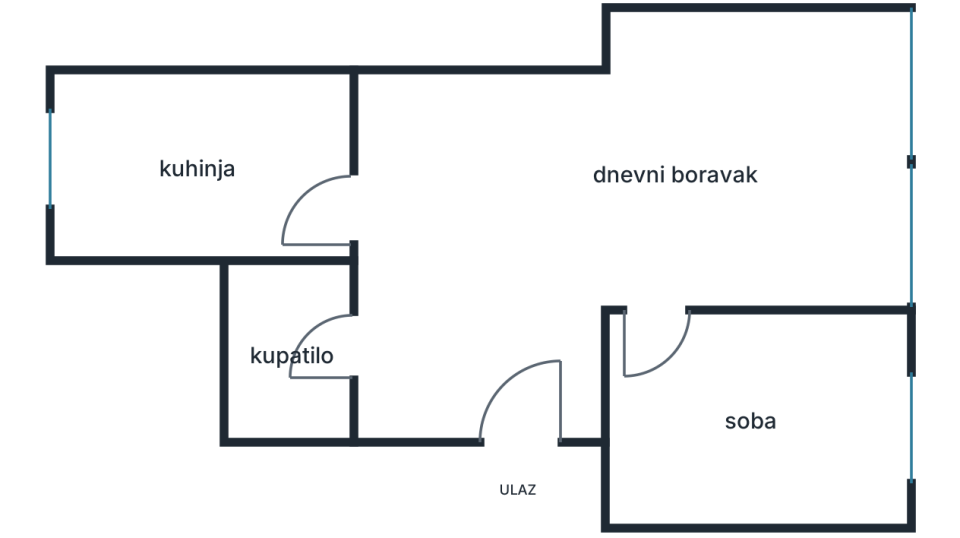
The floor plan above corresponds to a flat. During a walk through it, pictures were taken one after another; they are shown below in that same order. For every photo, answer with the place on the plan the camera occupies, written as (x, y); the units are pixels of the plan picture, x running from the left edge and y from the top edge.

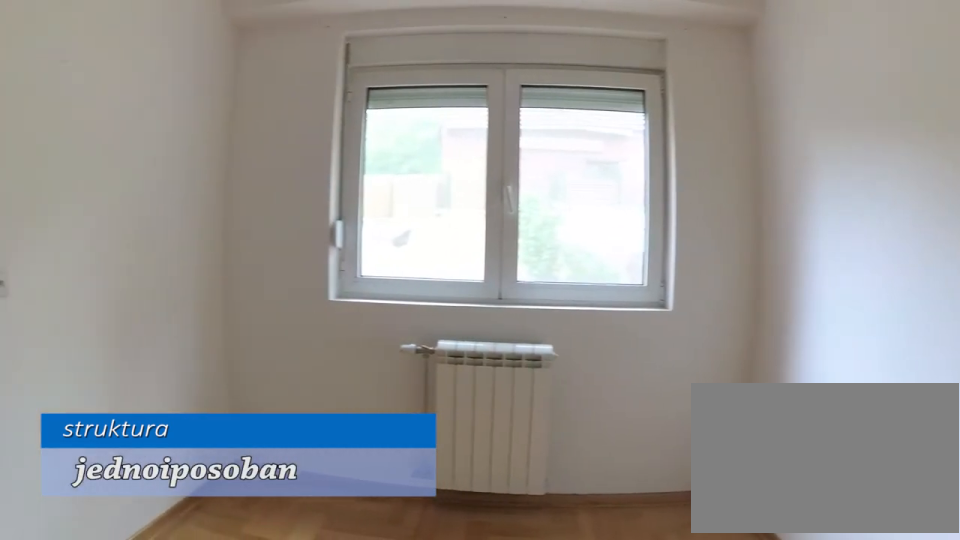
(641, 405)
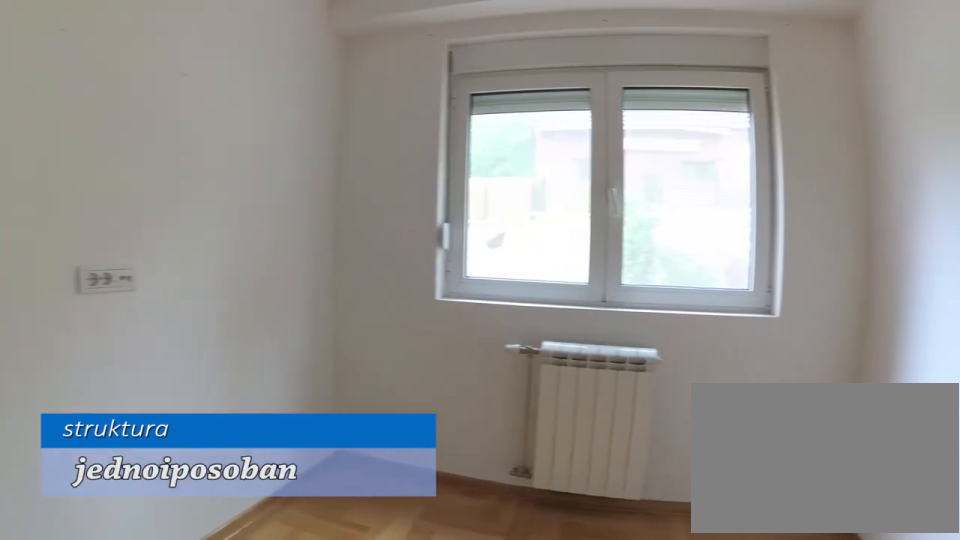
(642, 407)
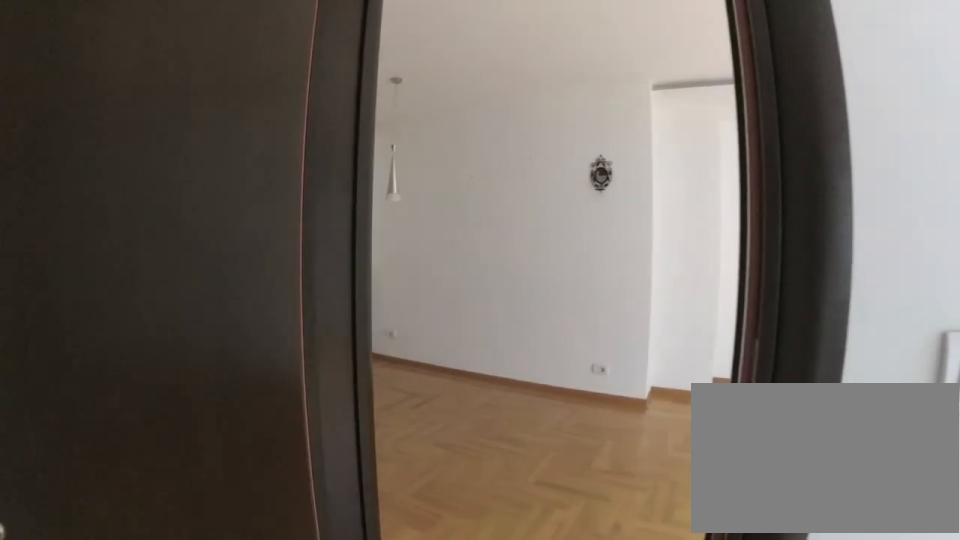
(665, 378)
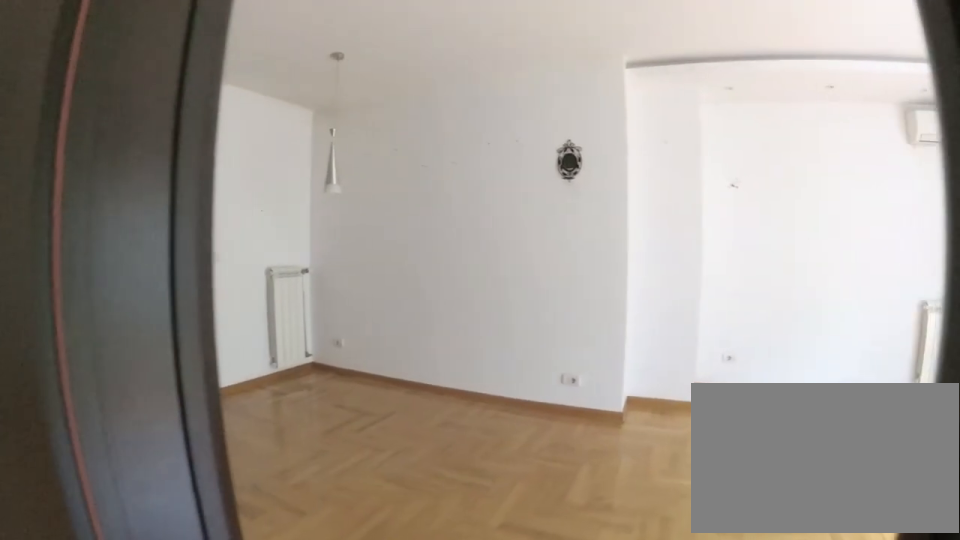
(665, 352)
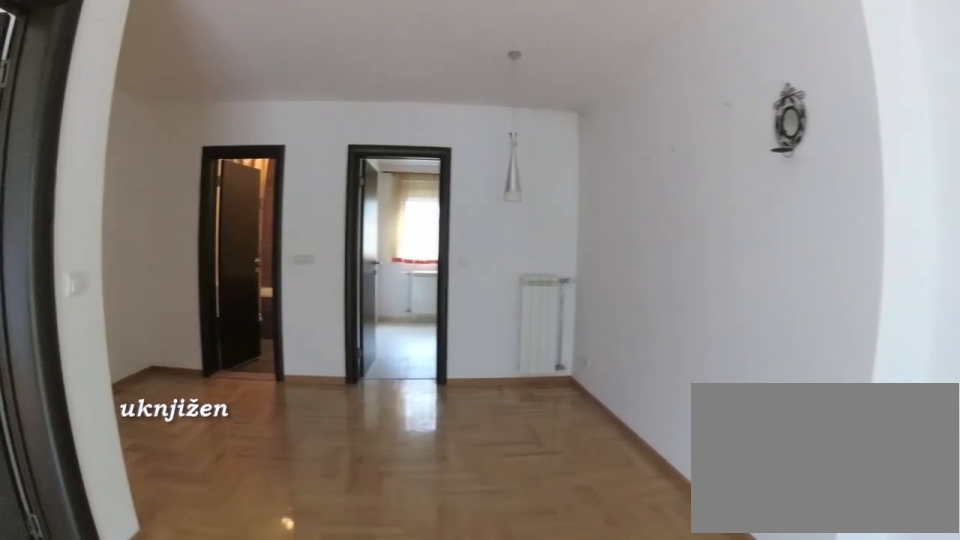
(764, 261)
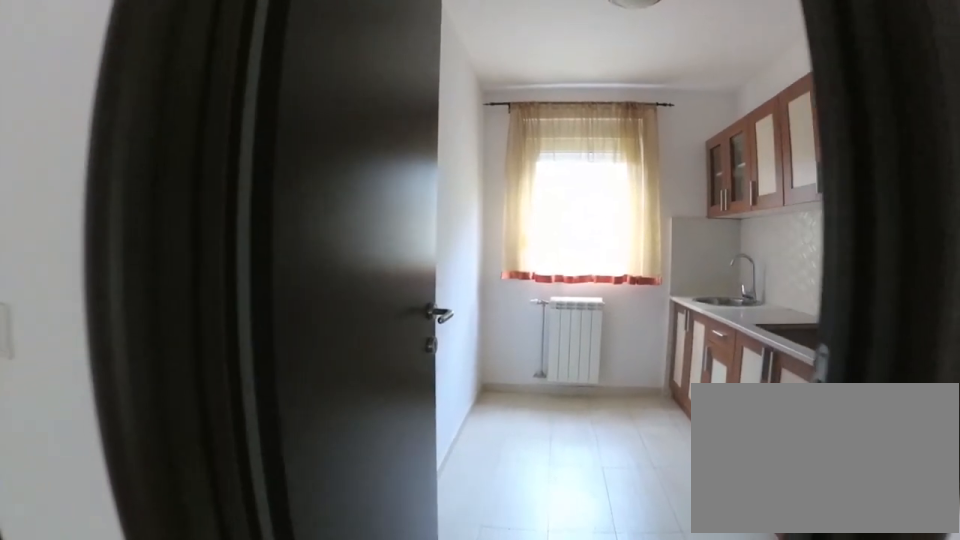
(443, 211)
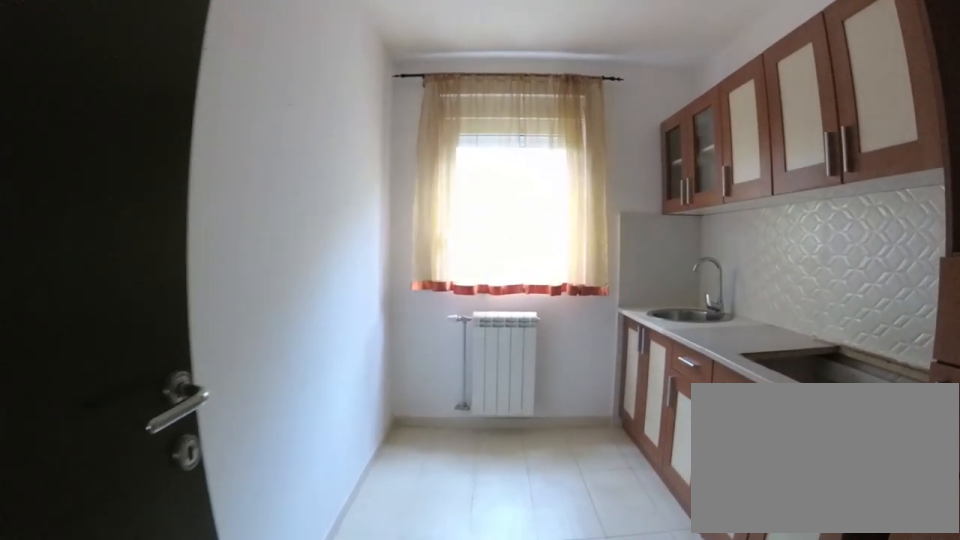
(384, 207)
